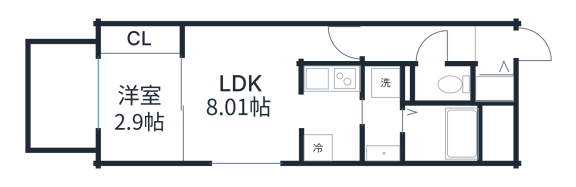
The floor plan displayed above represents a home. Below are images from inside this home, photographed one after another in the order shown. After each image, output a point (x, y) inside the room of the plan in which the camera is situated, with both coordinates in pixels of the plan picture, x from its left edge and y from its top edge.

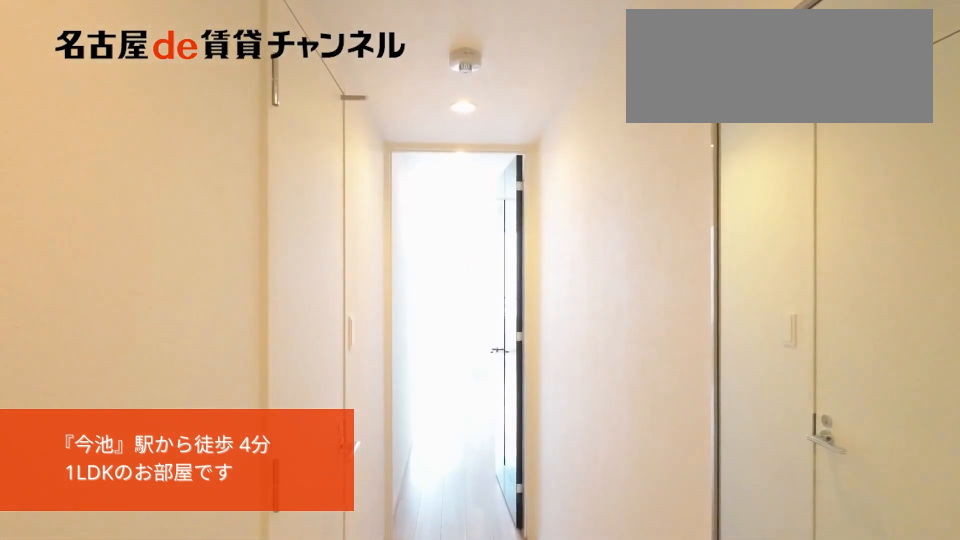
(494, 49)
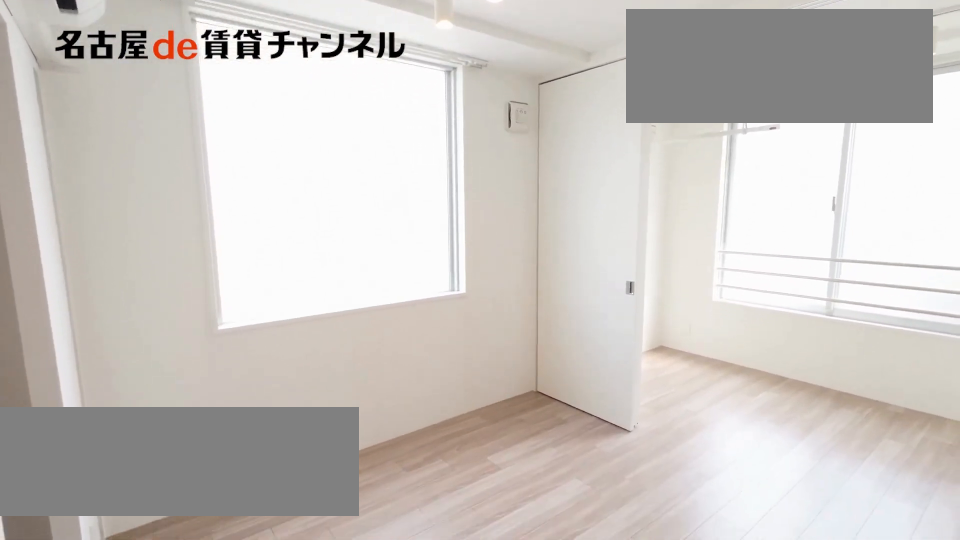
(250, 86)
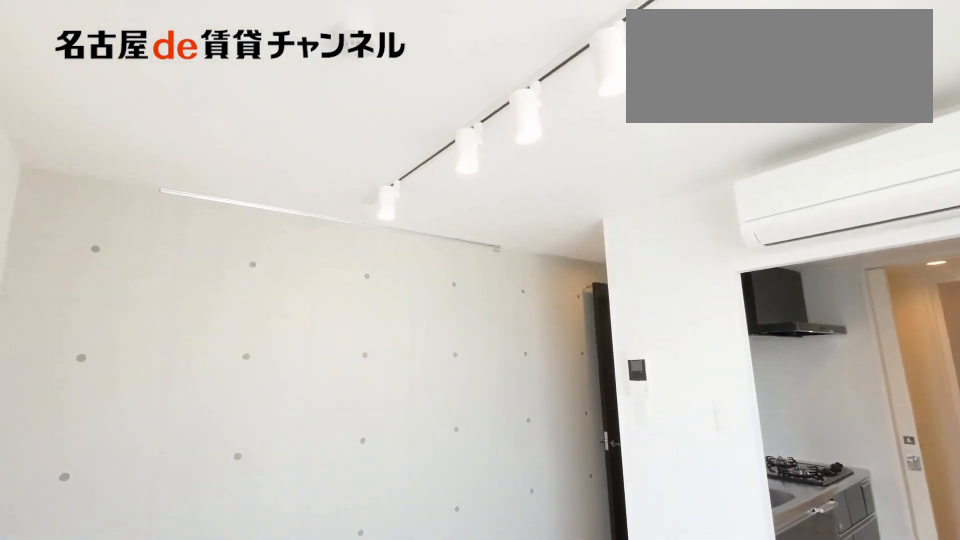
(250, 86)
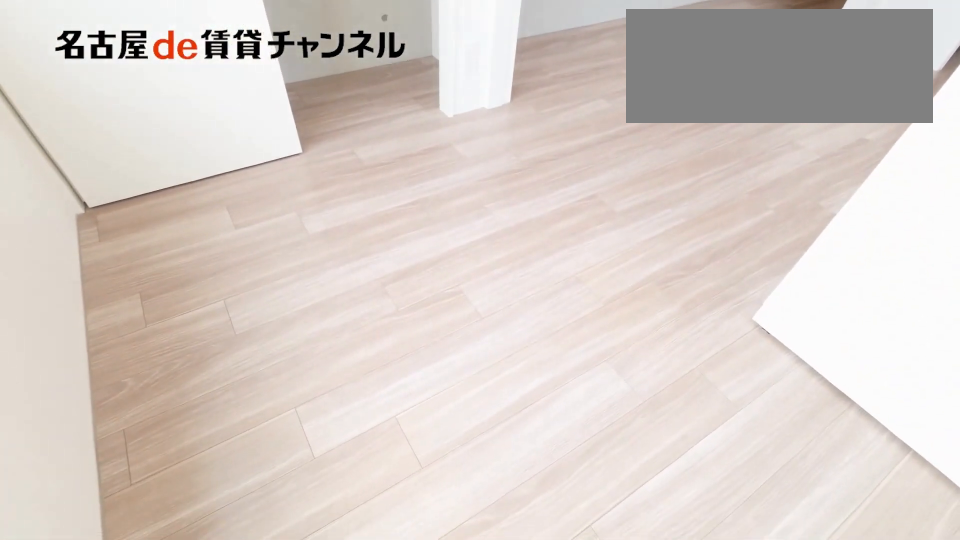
(139, 108)
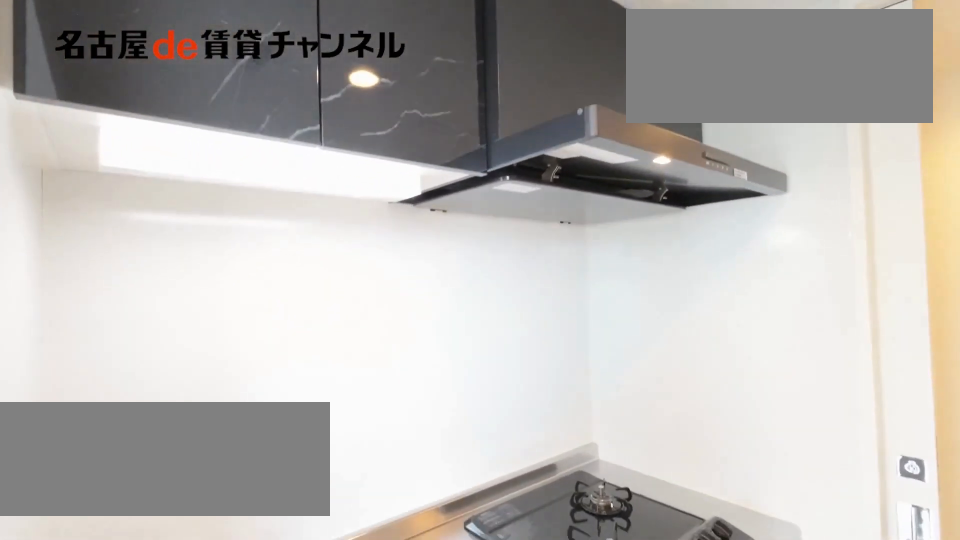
(331, 114)
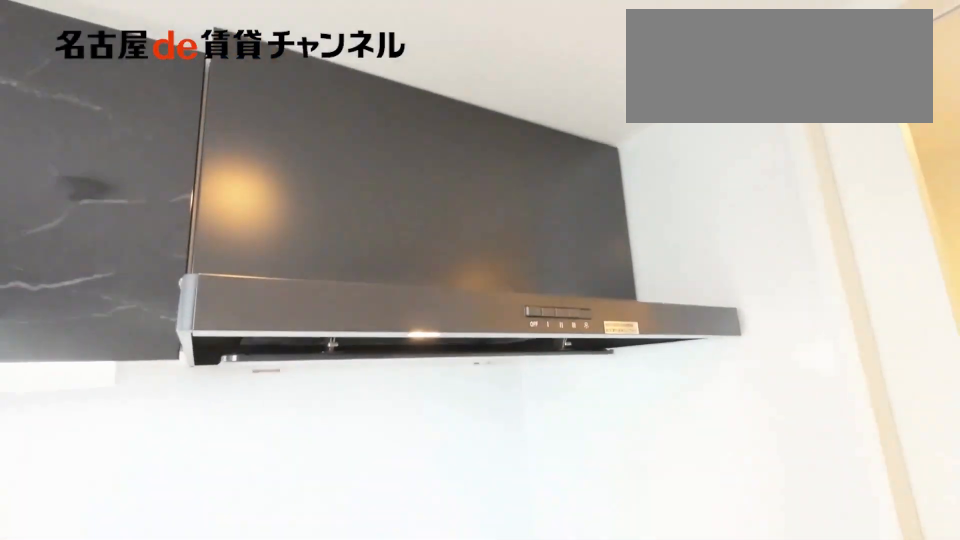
(331, 114)
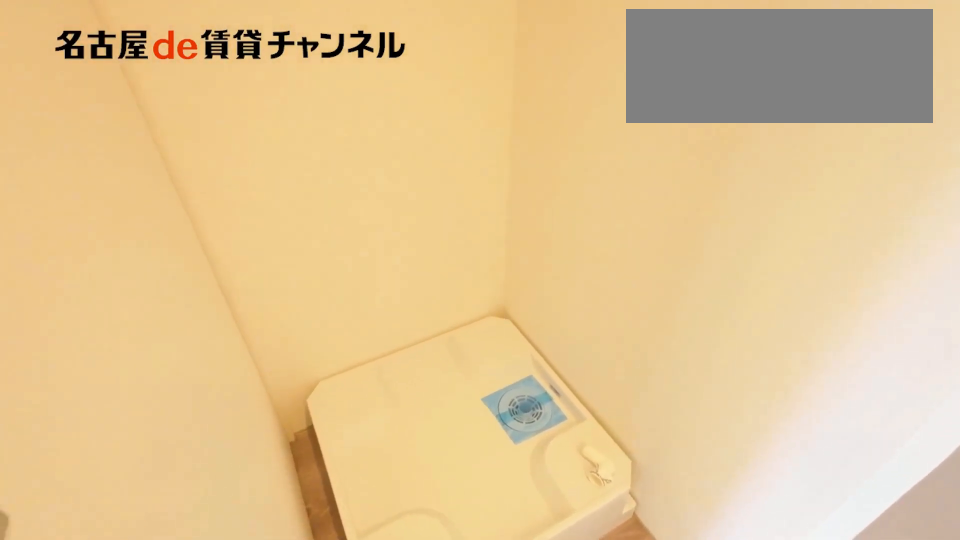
(381, 84)
